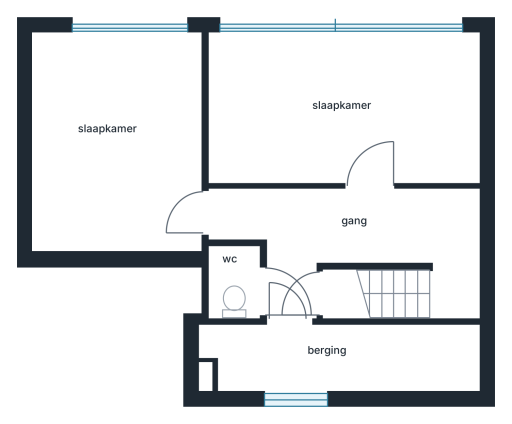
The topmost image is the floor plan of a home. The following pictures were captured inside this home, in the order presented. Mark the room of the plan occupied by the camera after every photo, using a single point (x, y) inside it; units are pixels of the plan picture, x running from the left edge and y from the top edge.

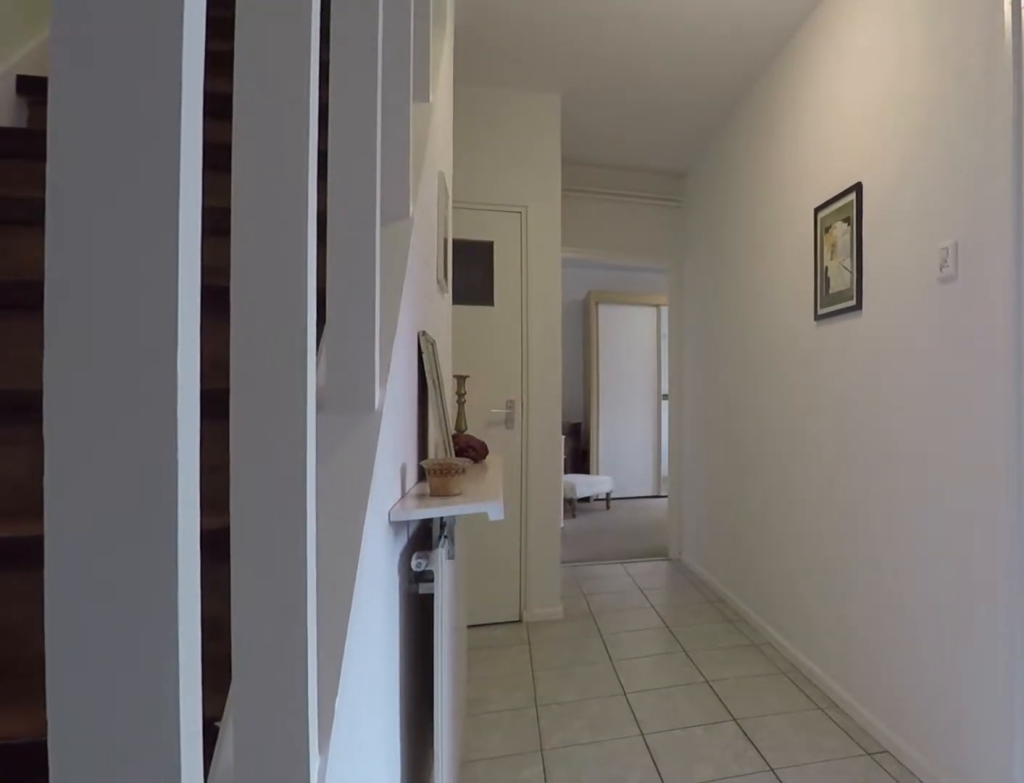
(357, 239)
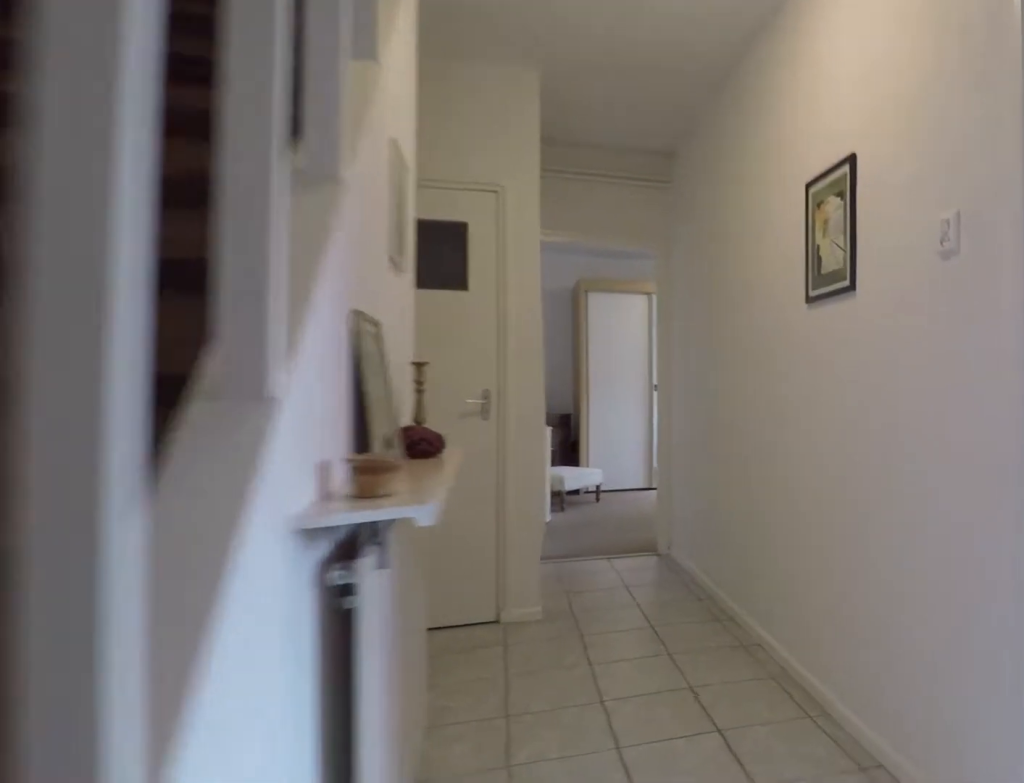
(357, 239)
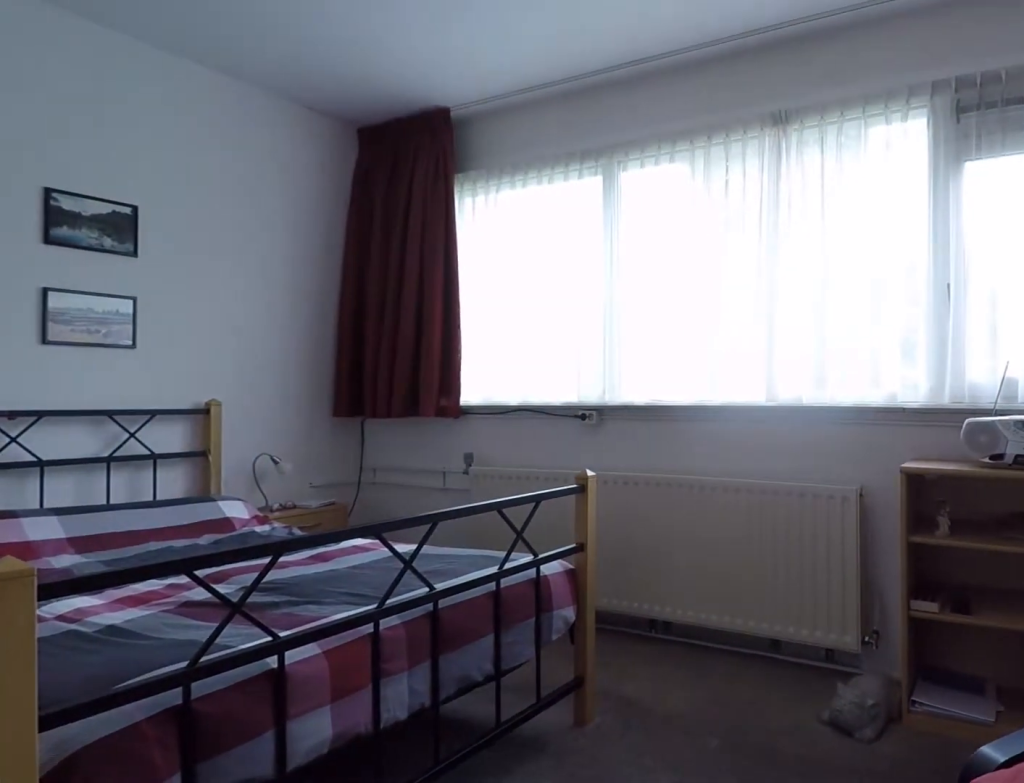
(377, 154)
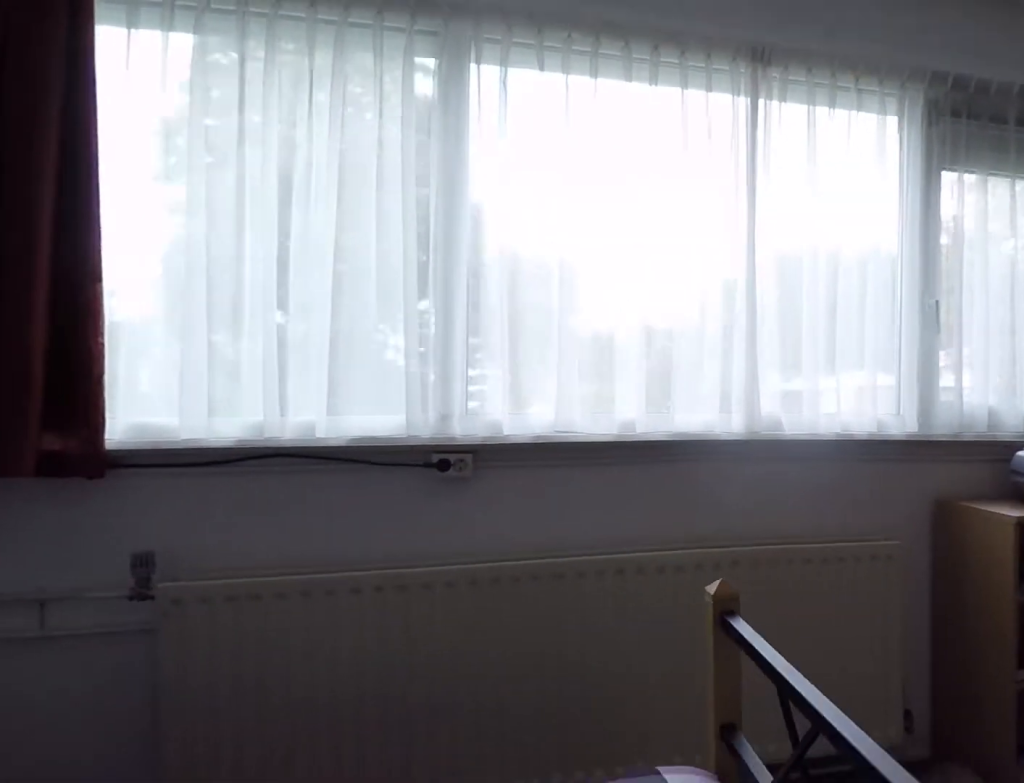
(377, 154)
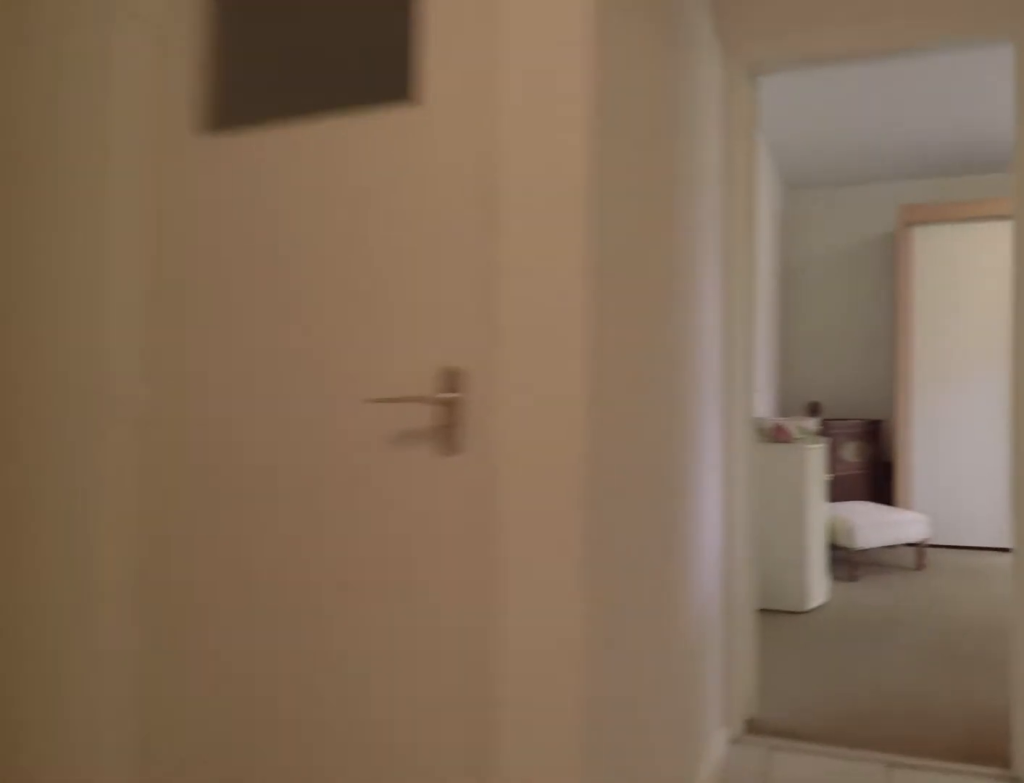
(357, 238)
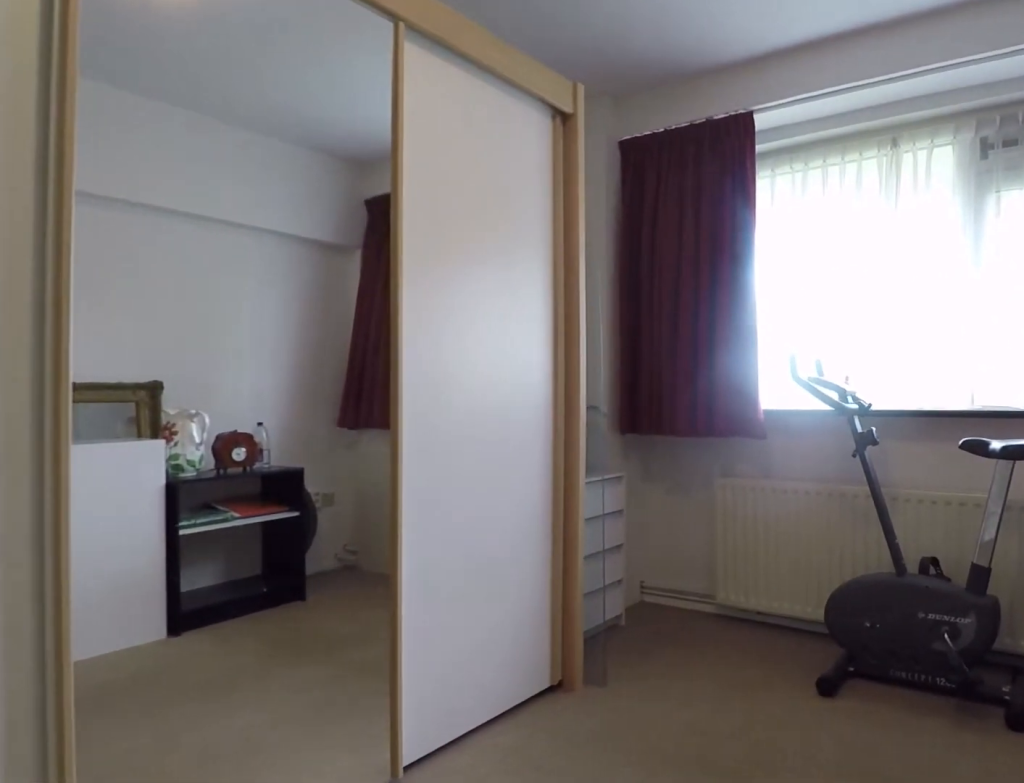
(116, 143)
